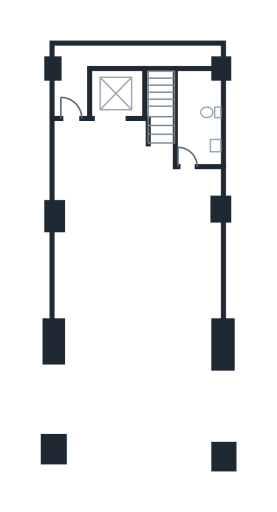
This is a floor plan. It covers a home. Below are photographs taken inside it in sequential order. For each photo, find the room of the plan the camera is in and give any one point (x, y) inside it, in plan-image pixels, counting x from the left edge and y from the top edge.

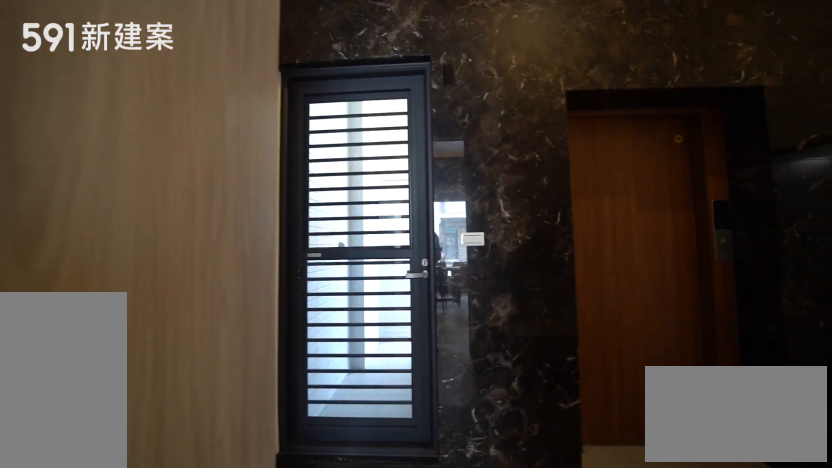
(132, 234)
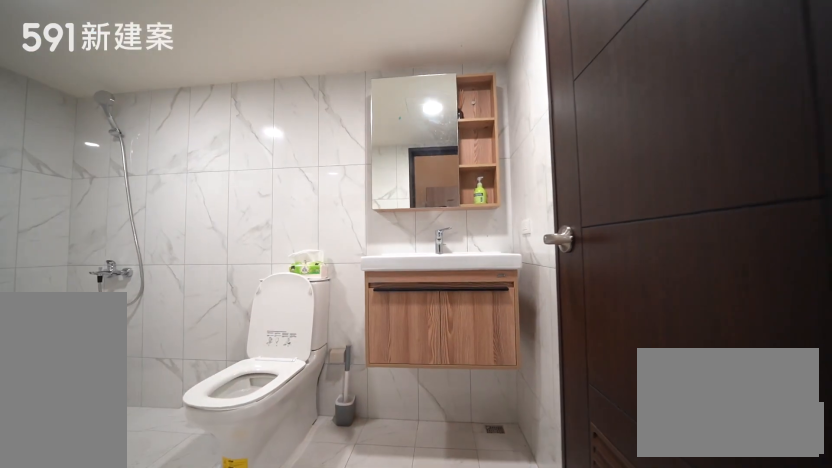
(198, 116)
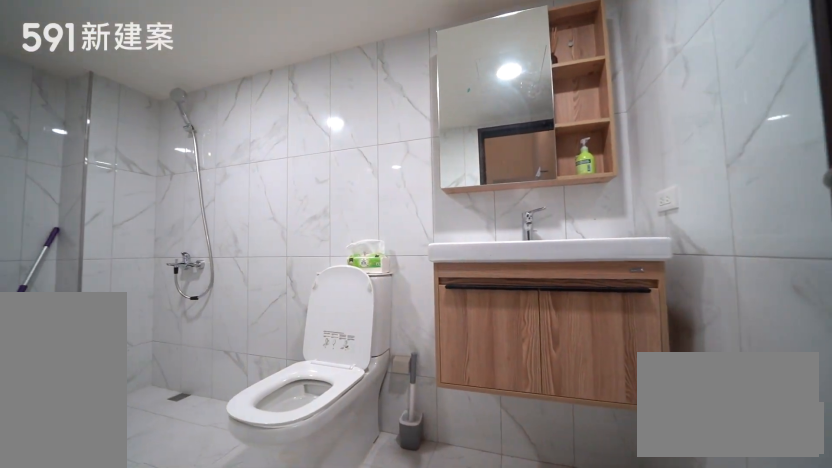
(198, 116)
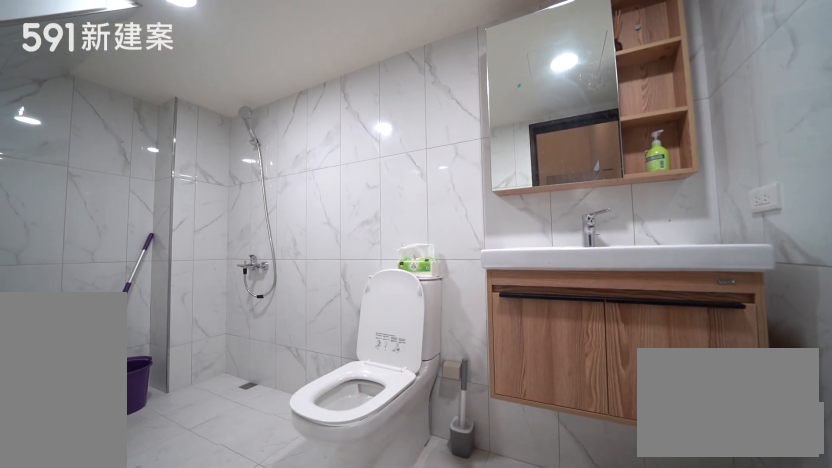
(198, 116)
